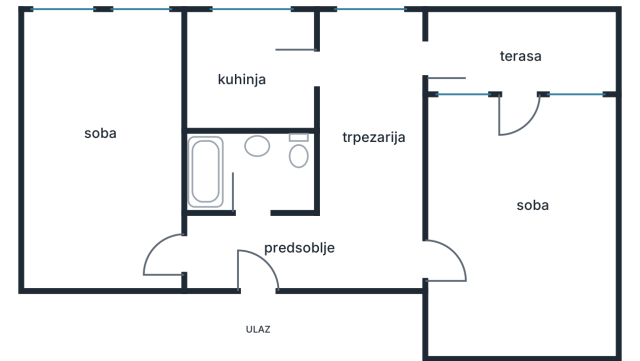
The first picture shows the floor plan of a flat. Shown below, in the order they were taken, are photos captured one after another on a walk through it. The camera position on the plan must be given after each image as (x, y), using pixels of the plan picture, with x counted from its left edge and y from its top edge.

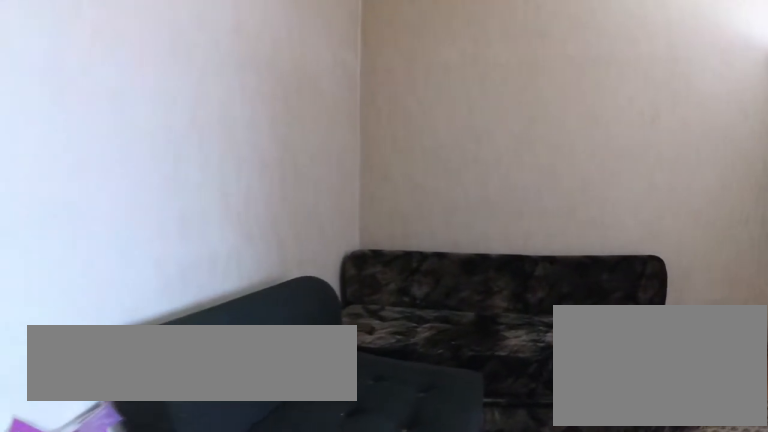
(170, 254)
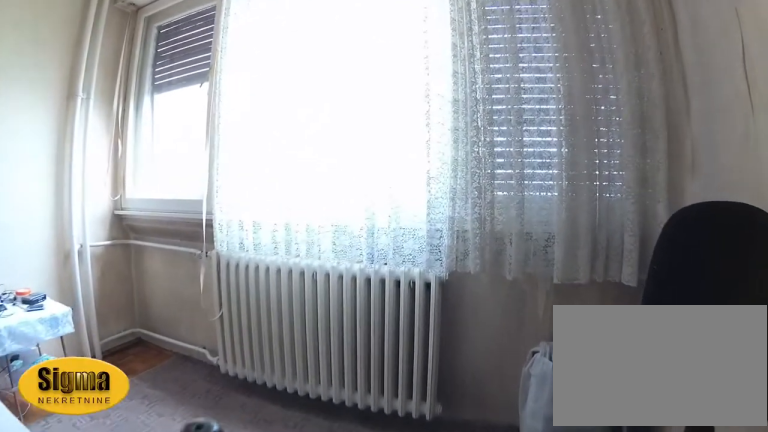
(154, 105)
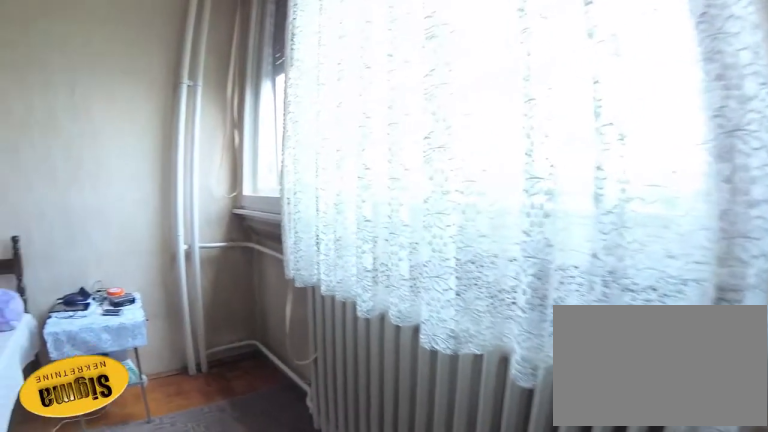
(153, 56)
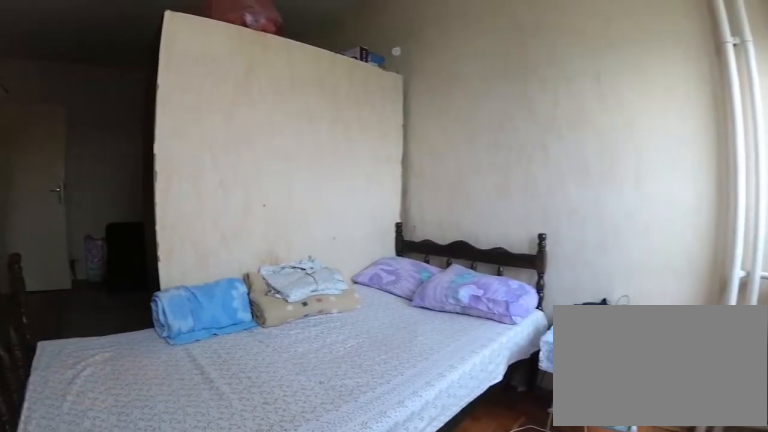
(135, 44)
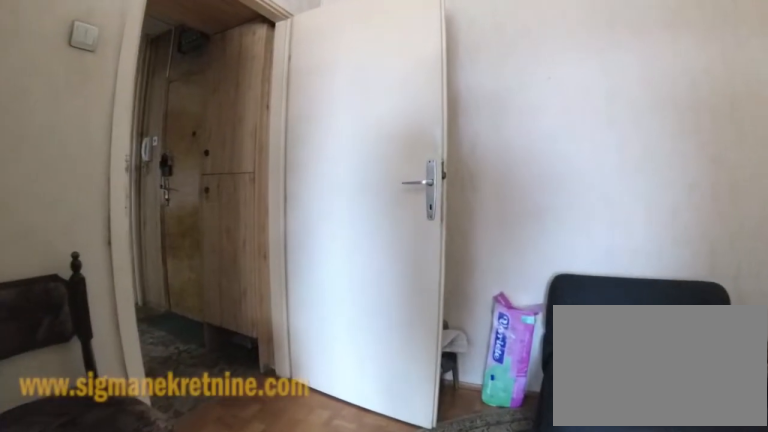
(140, 186)
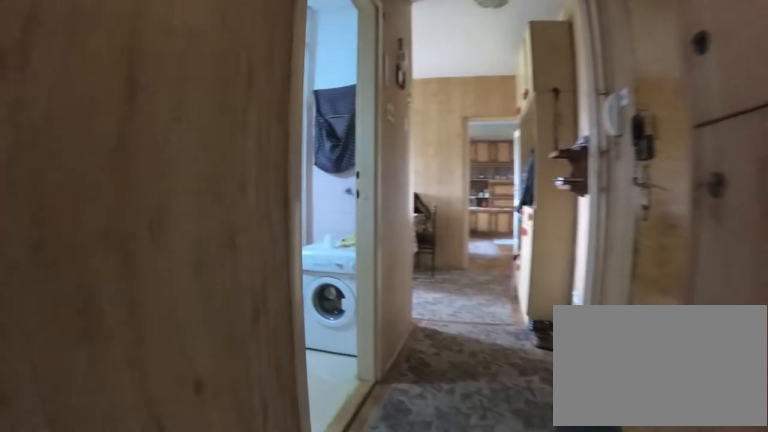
(175, 256)
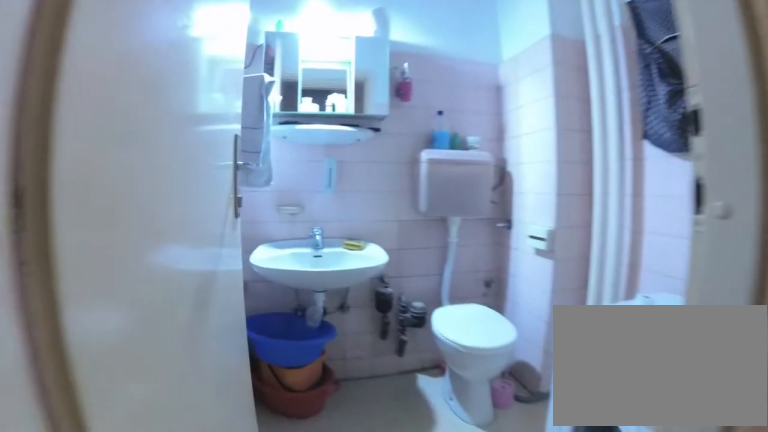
(242, 247)
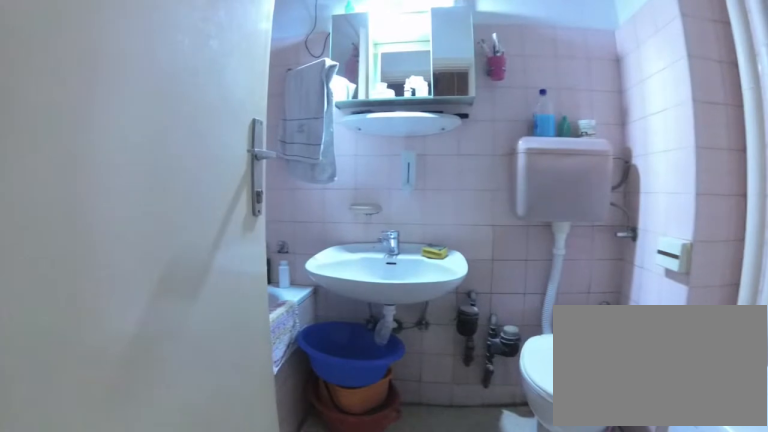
(247, 230)
